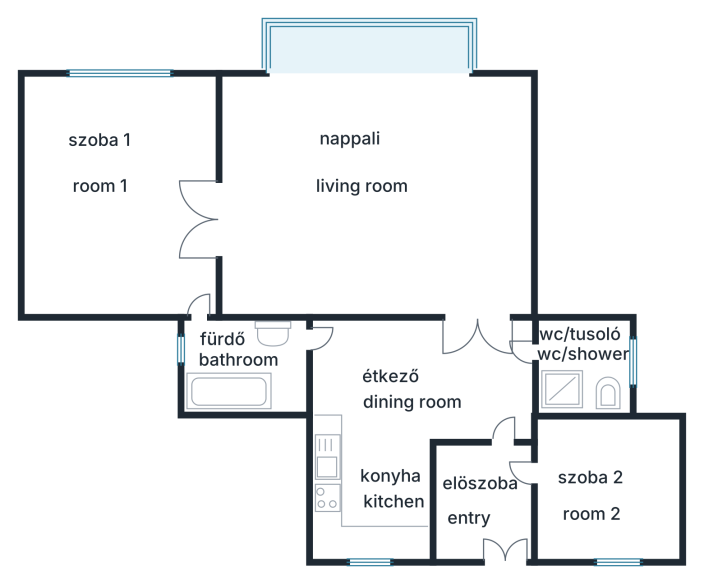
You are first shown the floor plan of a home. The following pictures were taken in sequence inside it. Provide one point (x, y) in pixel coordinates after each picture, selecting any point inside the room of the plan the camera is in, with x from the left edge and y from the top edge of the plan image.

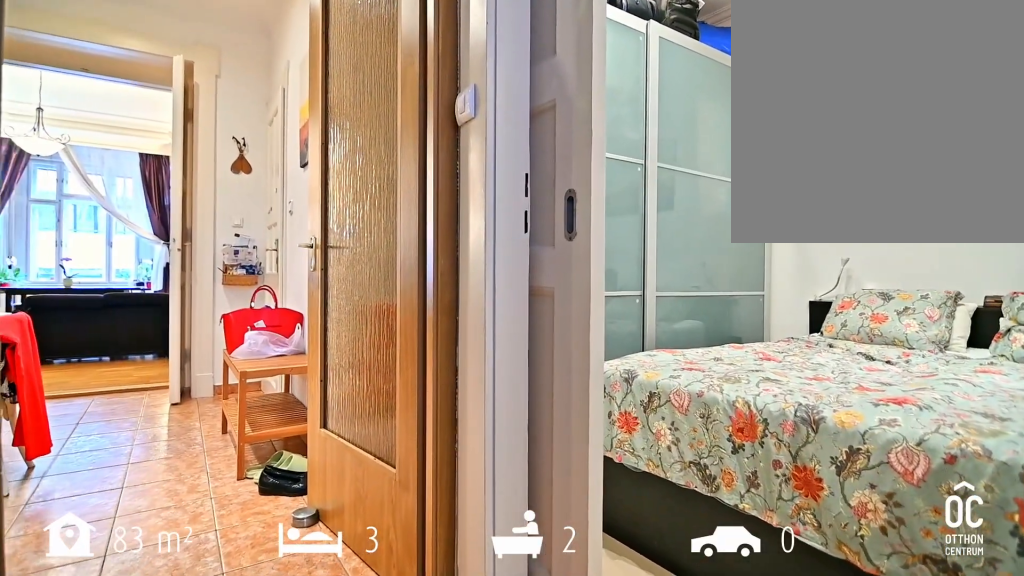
(480, 502)
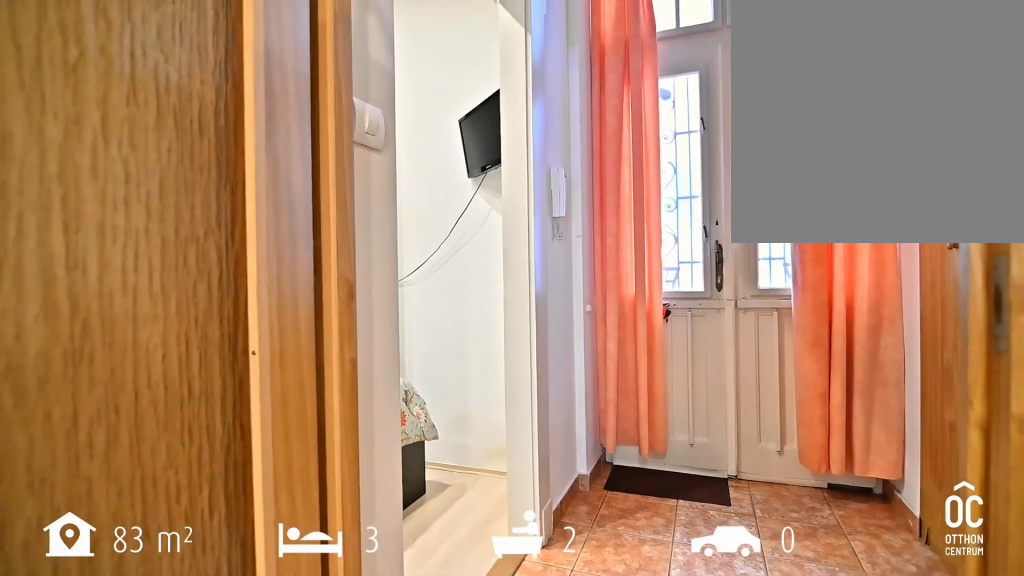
(480, 502)
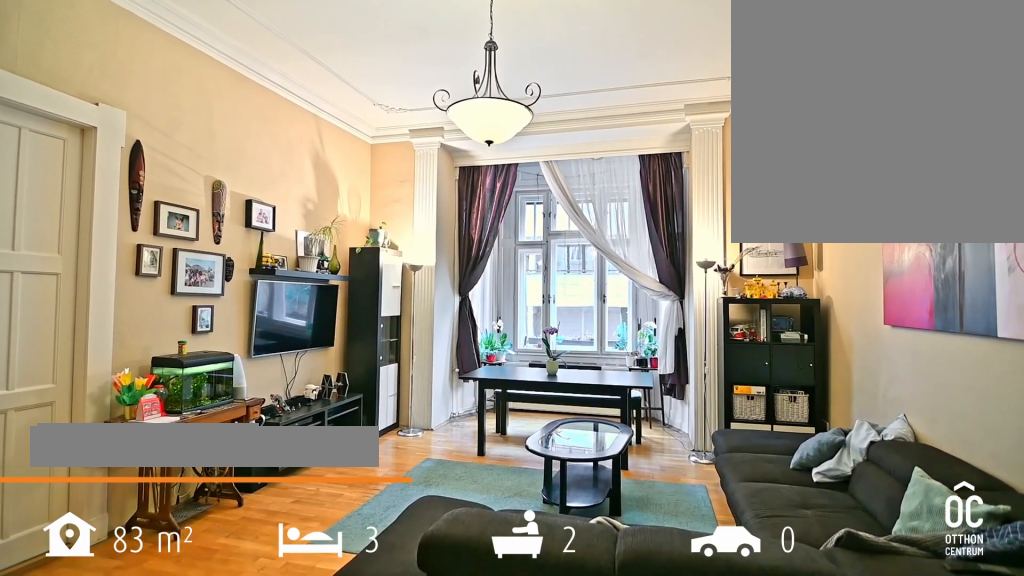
(367, 195)
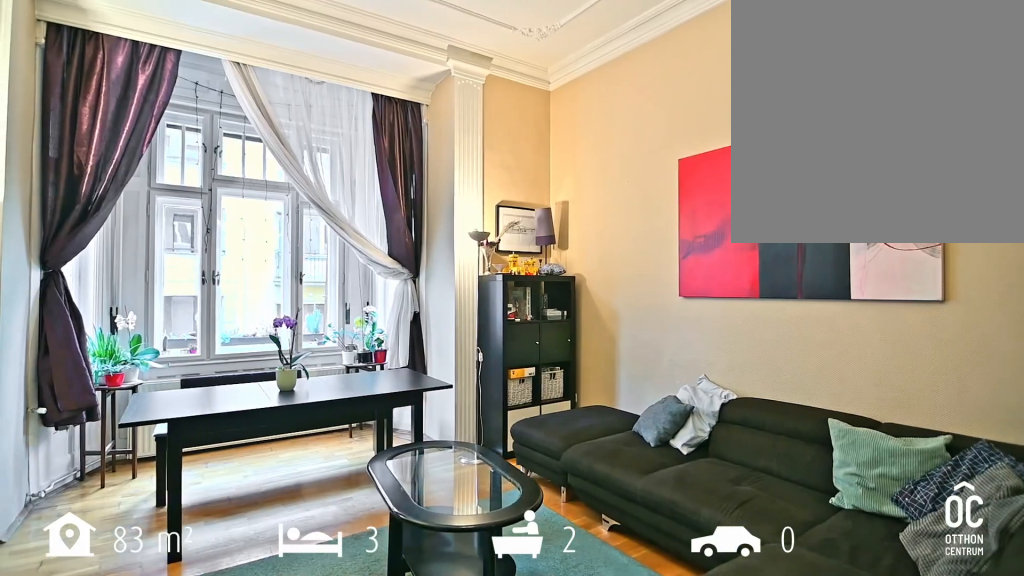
(368, 195)
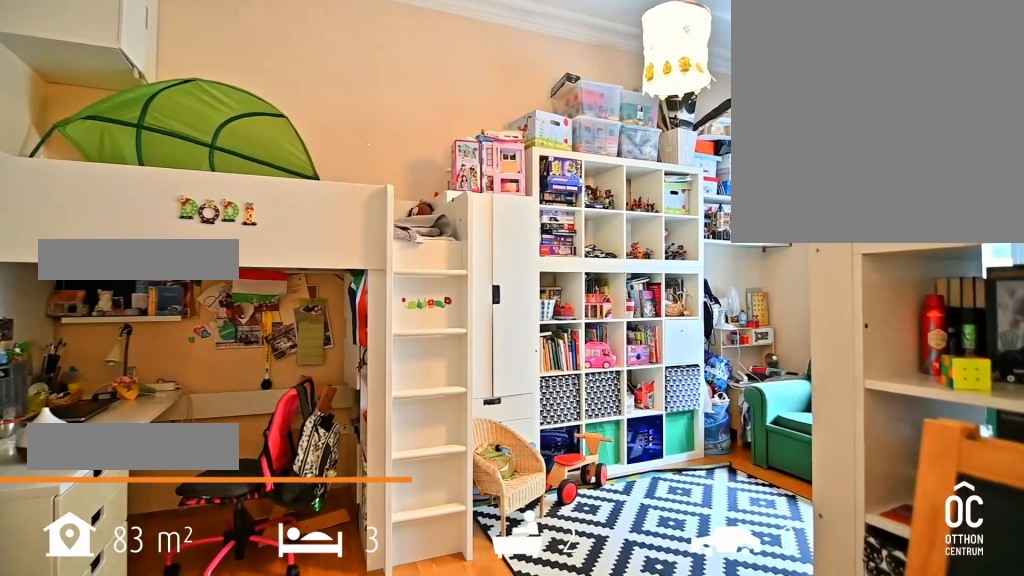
(117, 199)
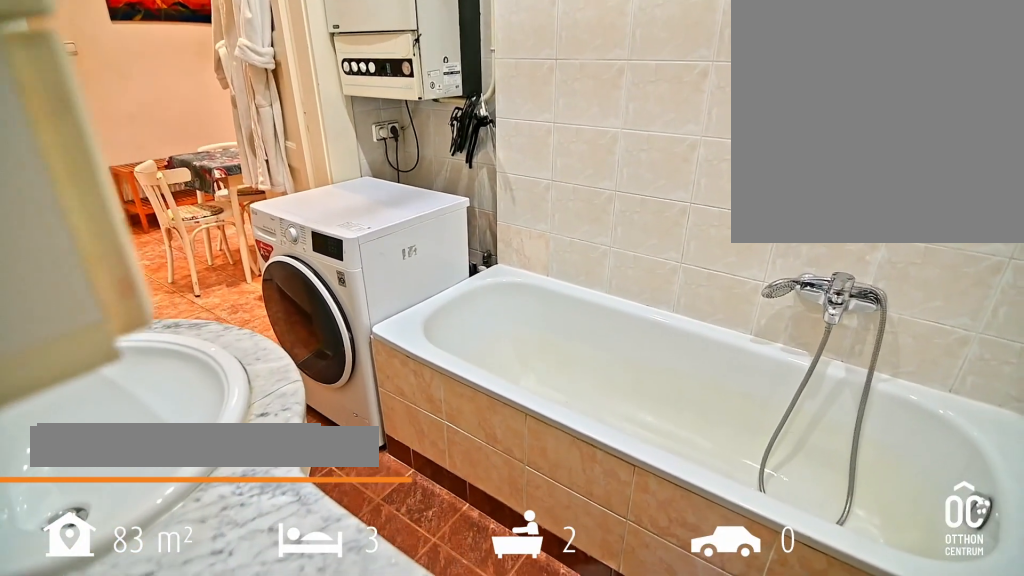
(240, 366)
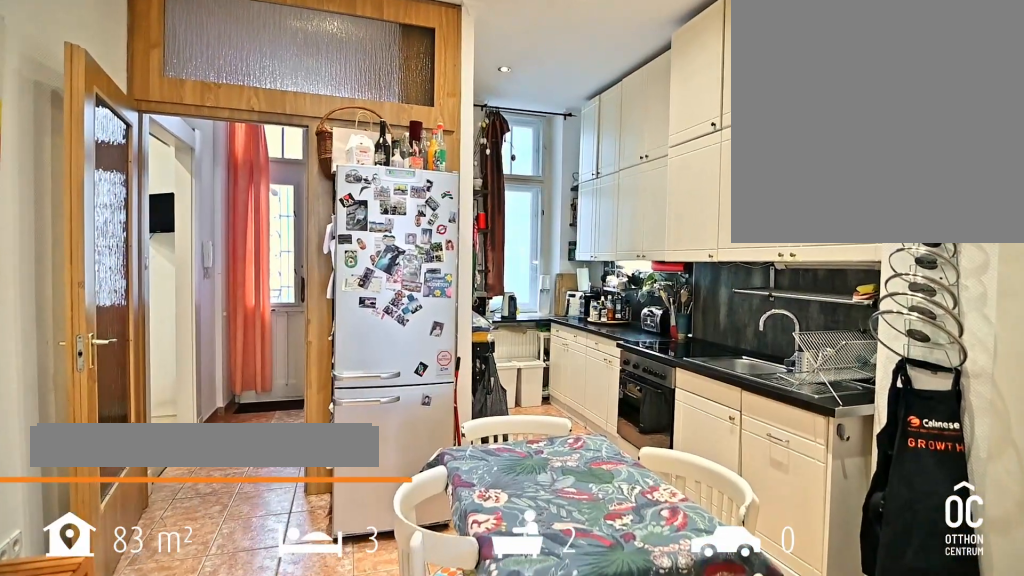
(380, 435)
